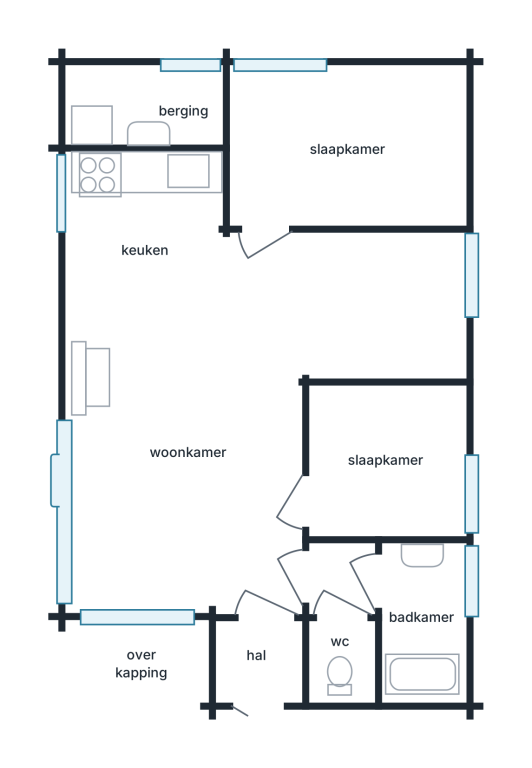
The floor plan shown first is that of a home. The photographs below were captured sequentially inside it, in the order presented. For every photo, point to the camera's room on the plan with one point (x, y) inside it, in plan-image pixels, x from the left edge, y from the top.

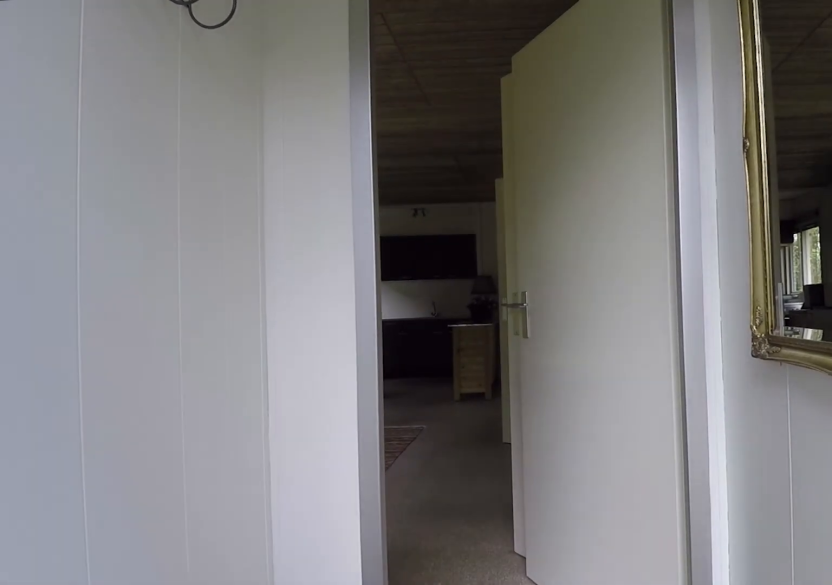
(261, 657)
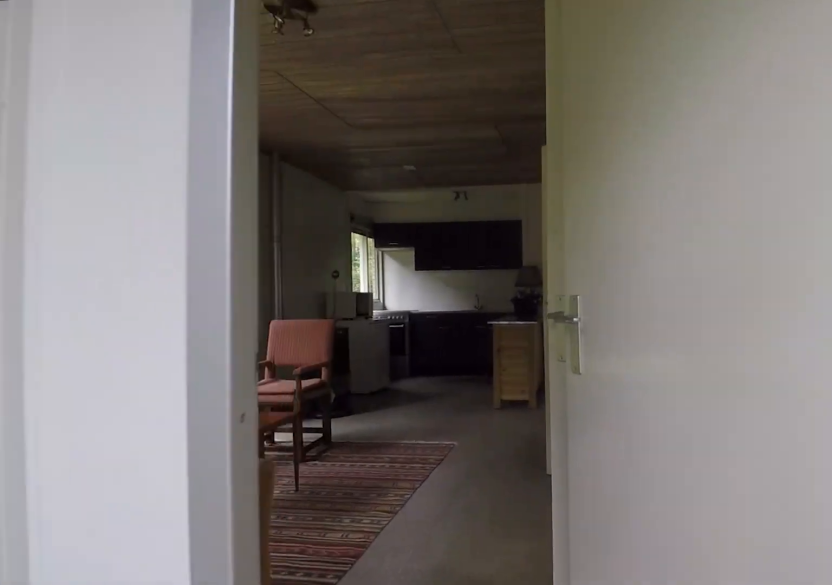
(261, 657)
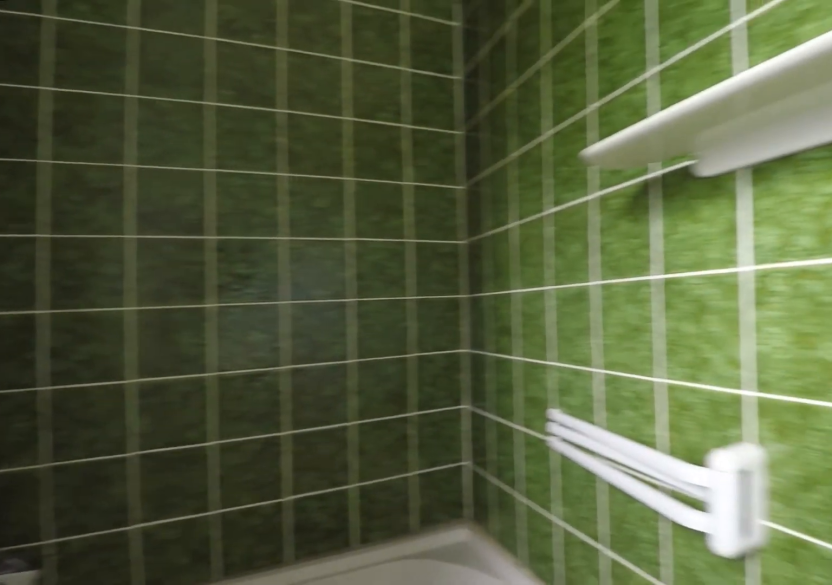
(422, 618)
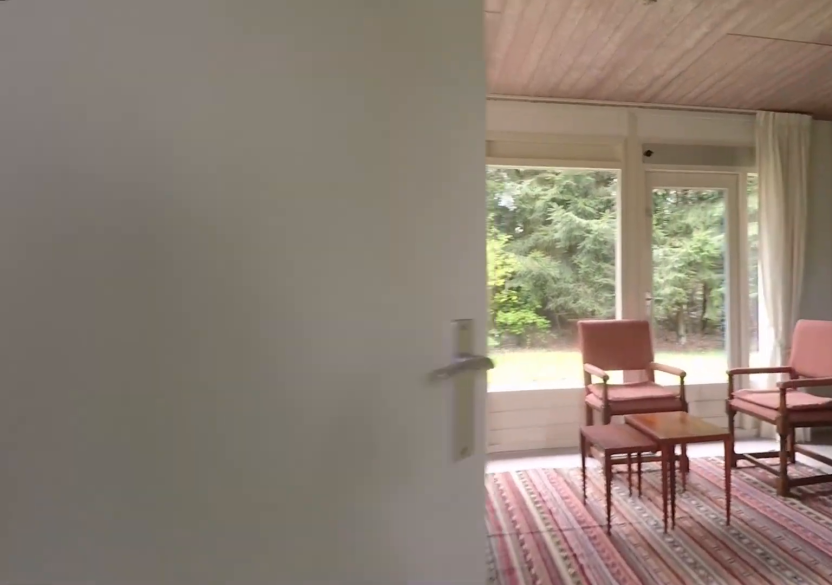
(344, 579)
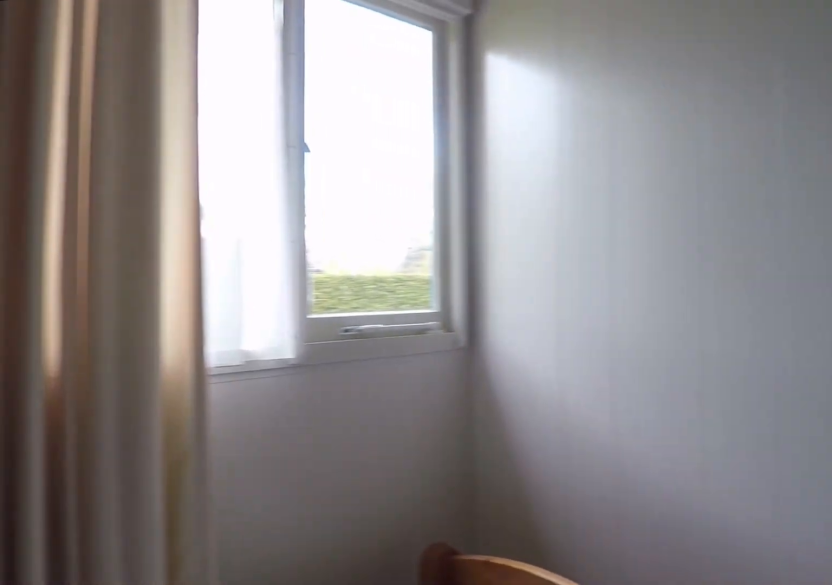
(384, 461)
